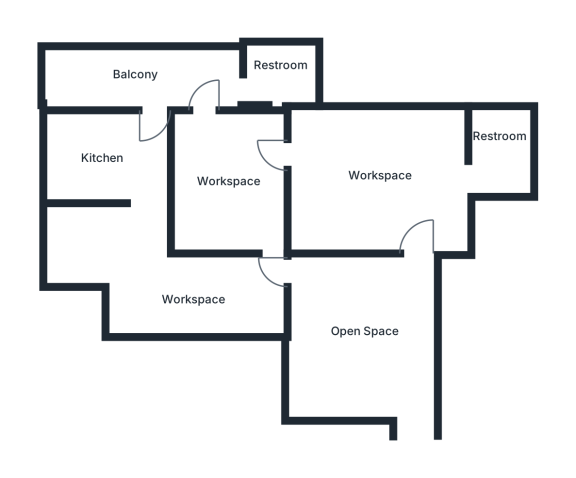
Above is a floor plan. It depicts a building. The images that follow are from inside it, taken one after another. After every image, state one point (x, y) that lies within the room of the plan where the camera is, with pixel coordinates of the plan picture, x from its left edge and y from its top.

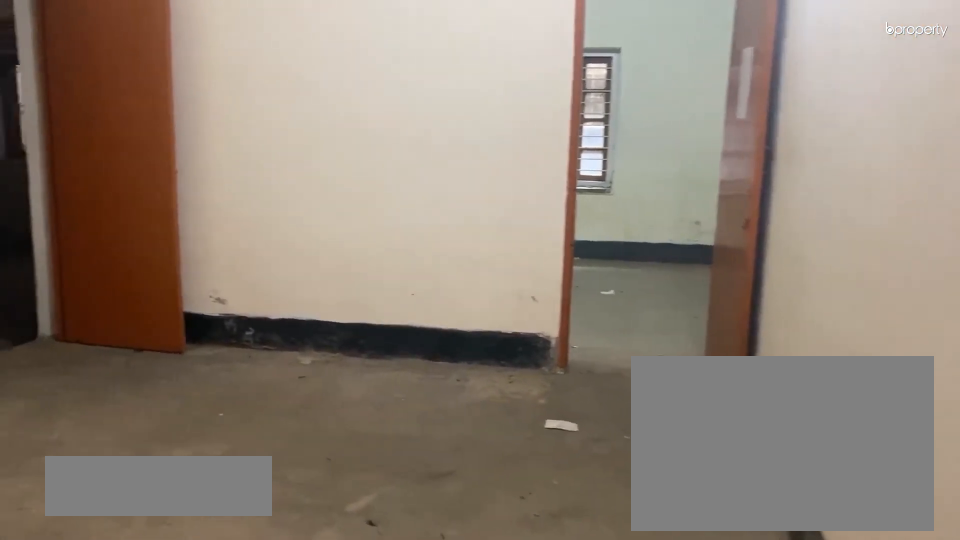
(360, 327)
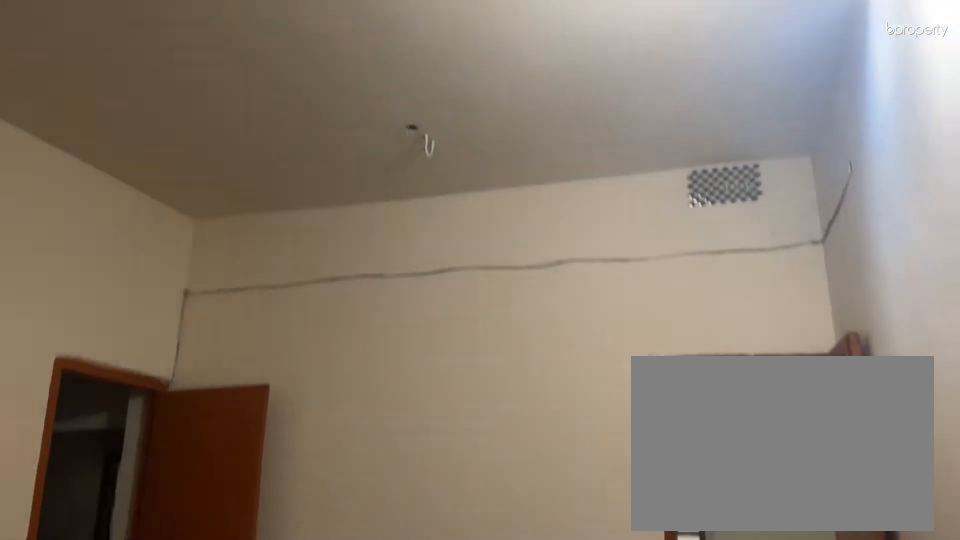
(360, 327)
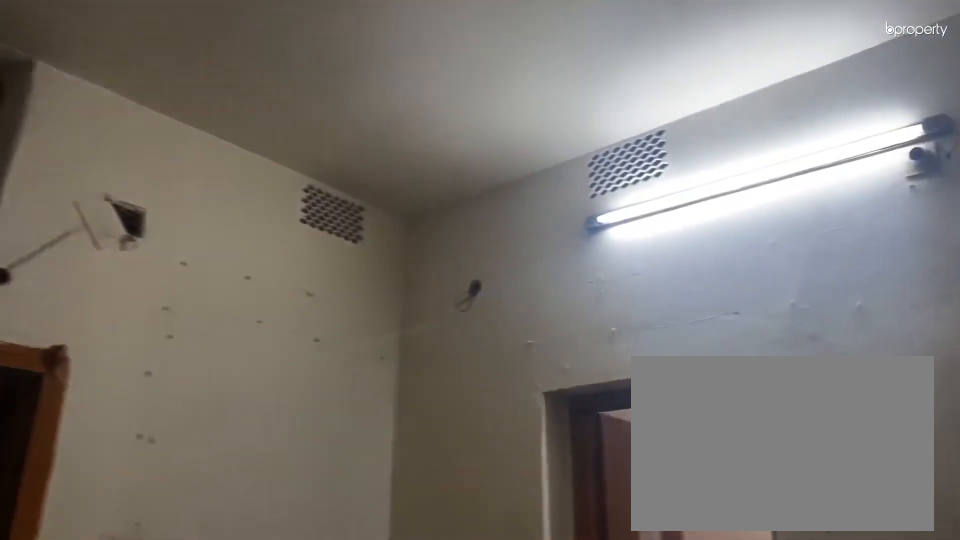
(374, 172)
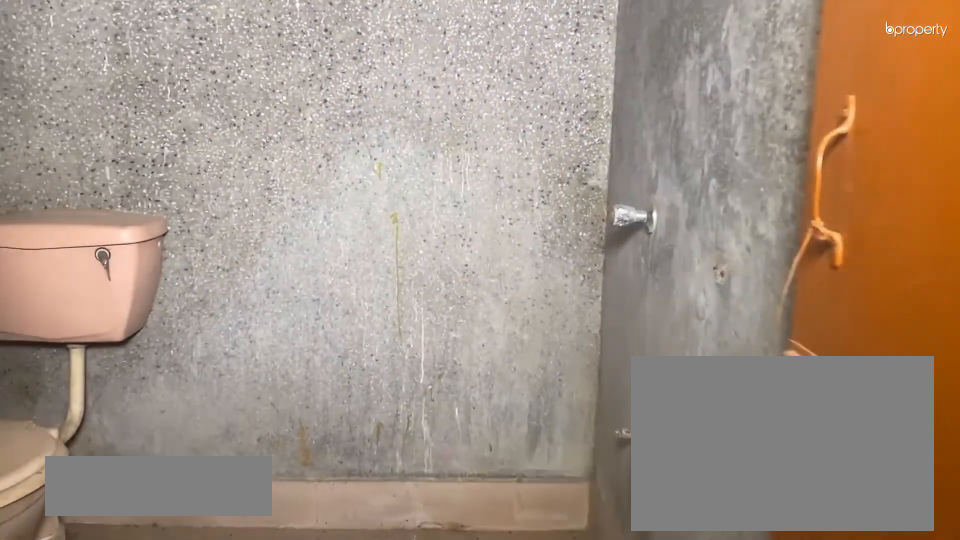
(498, 148)
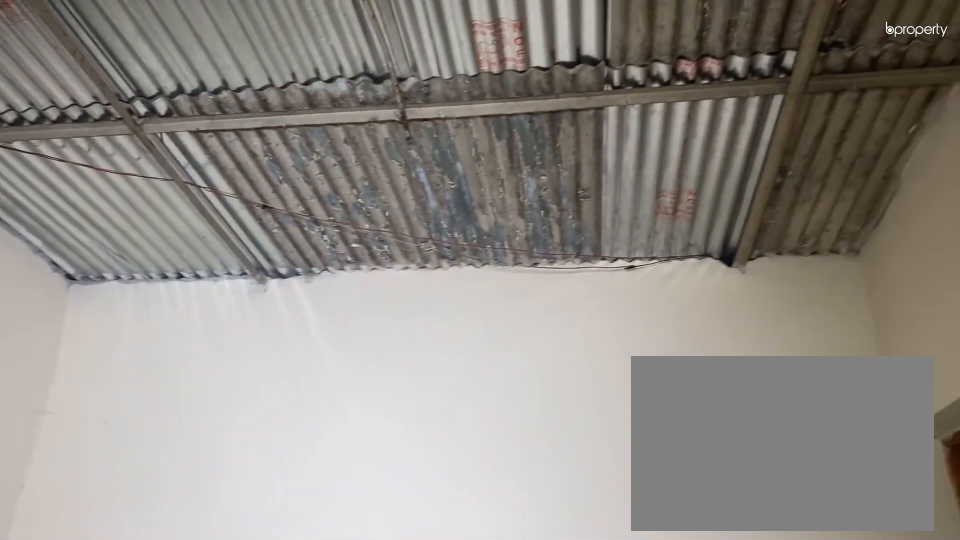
(223, 178)
